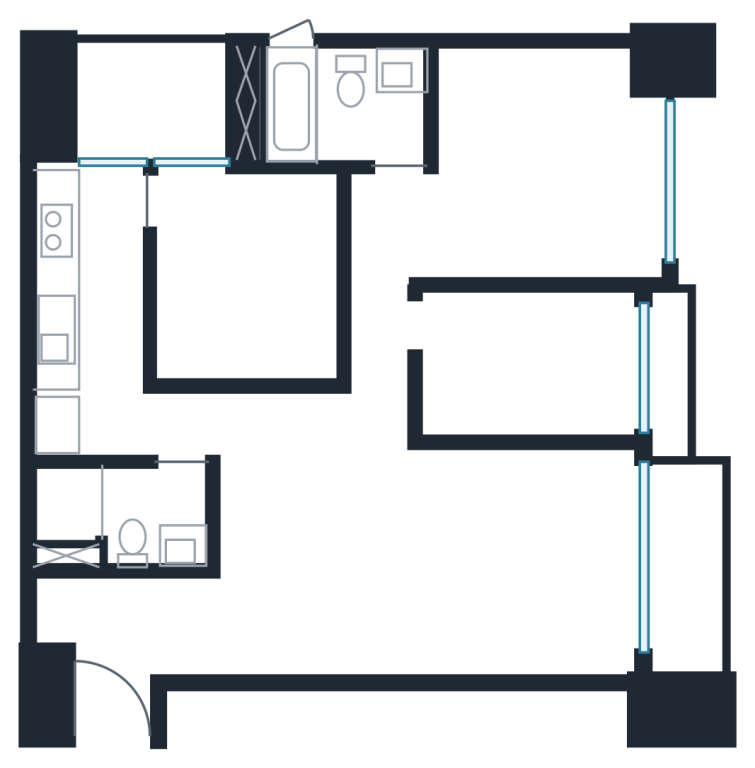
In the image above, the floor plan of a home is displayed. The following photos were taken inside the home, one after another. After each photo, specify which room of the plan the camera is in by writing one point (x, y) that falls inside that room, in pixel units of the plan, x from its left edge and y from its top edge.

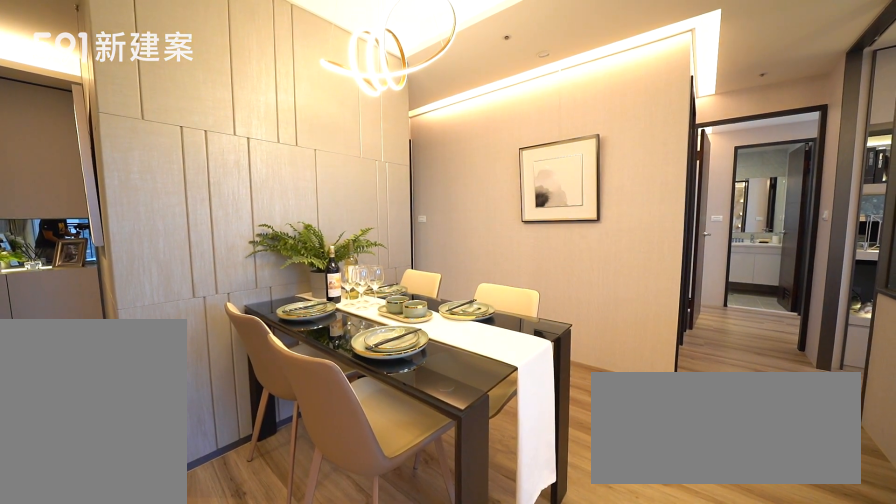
(301, 514)
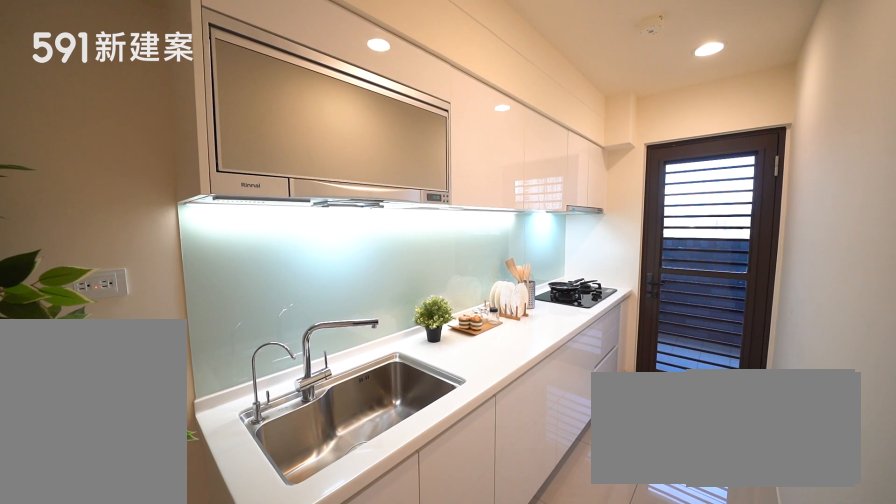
(91, 298)
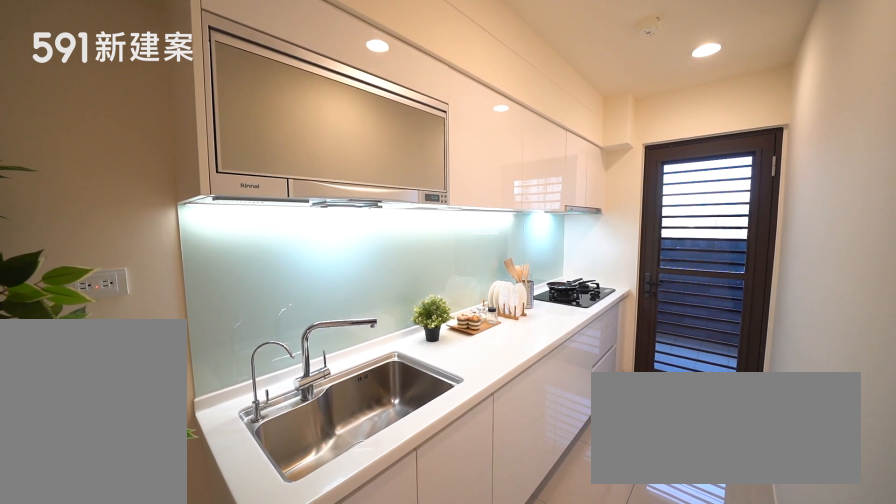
(91, 298)
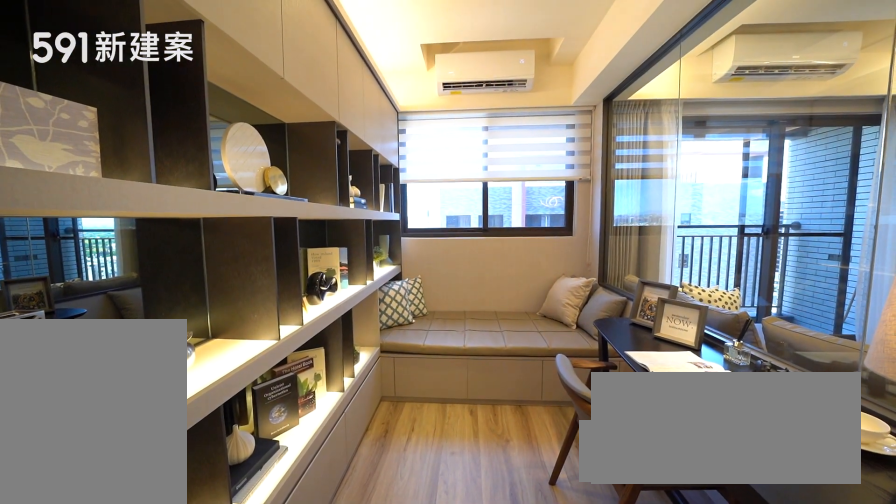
(534, 366)
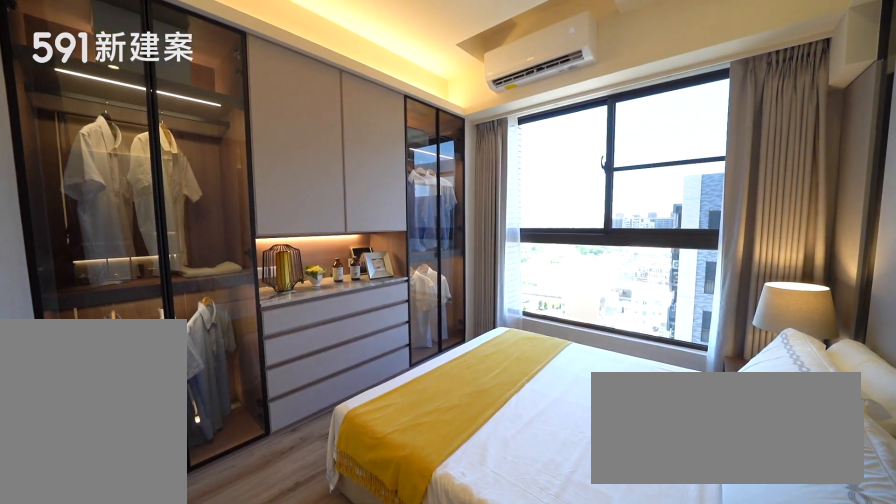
(560, 156)
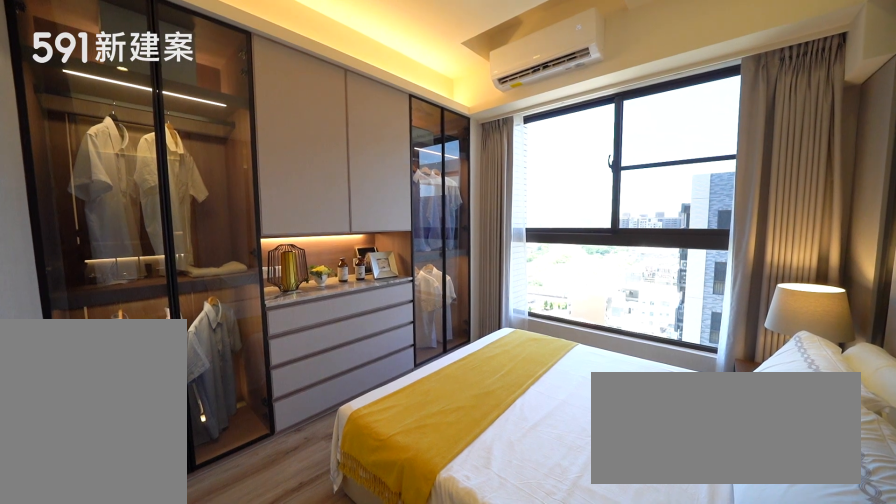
(560, 156)
